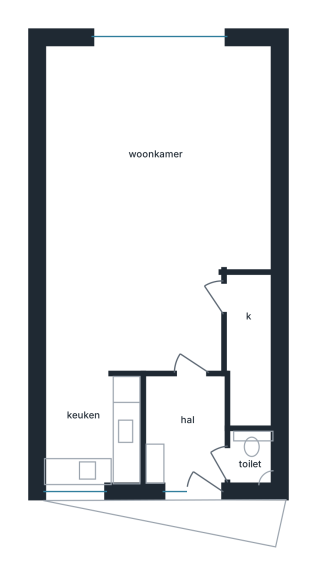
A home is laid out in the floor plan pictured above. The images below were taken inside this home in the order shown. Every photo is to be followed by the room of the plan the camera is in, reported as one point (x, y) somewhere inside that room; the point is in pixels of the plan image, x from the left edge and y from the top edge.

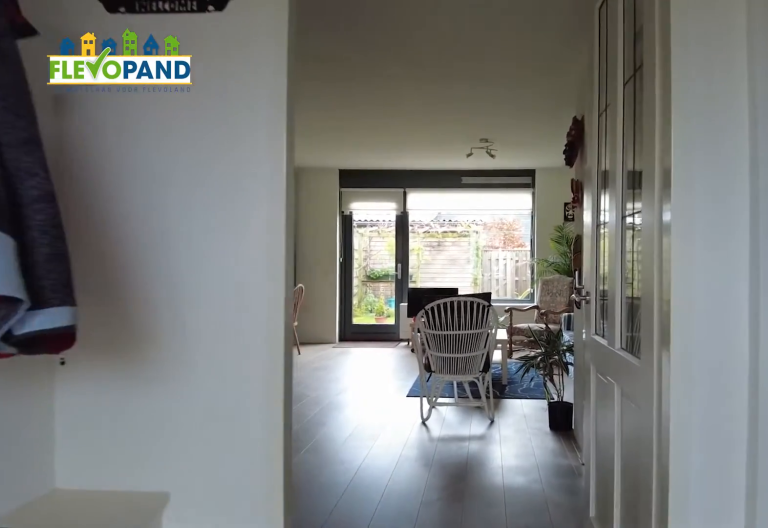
(190, 428)
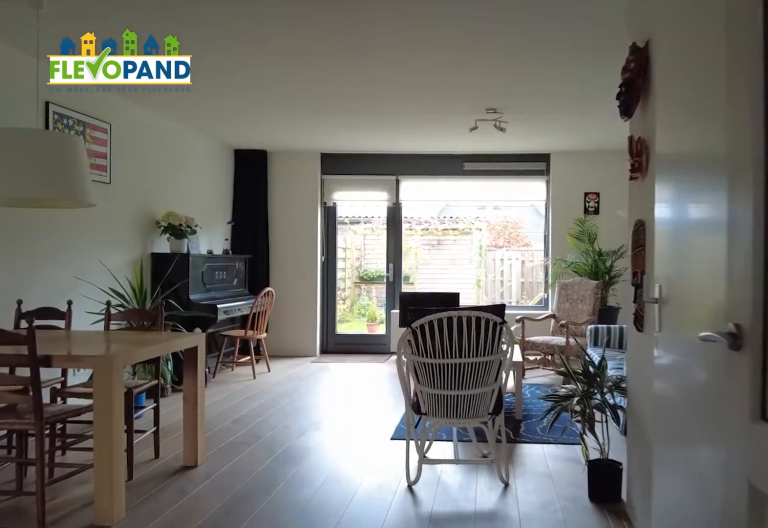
(178, 198)
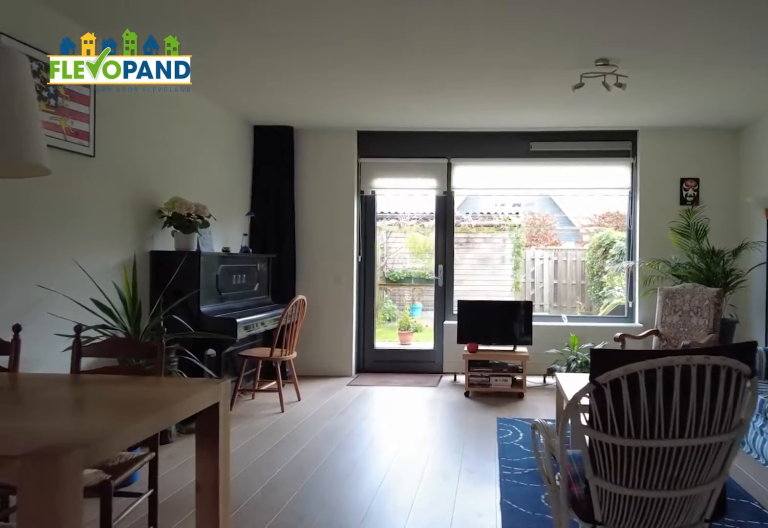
(178, 198)
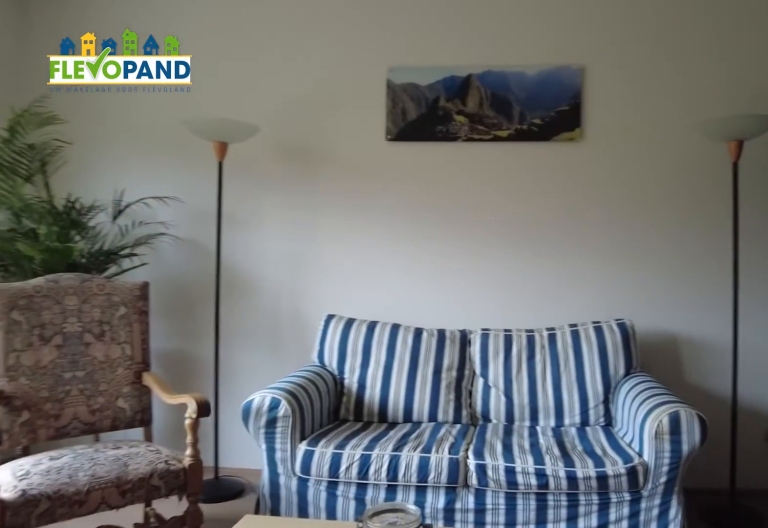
(178, 198)
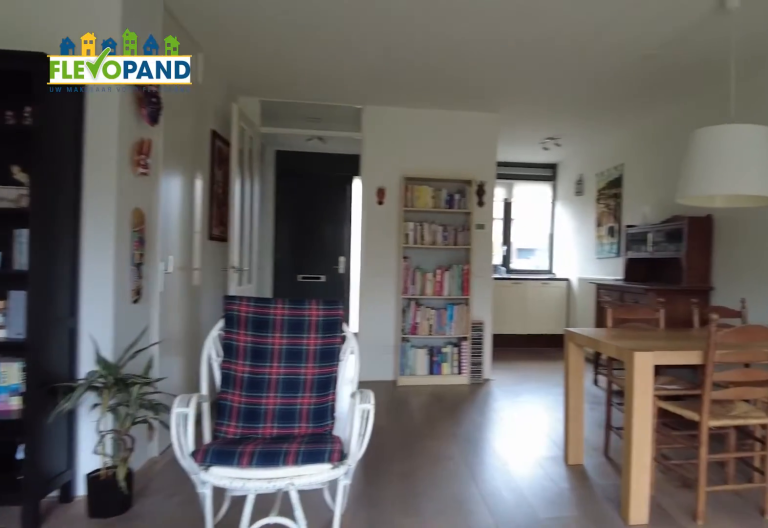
(178, 198)
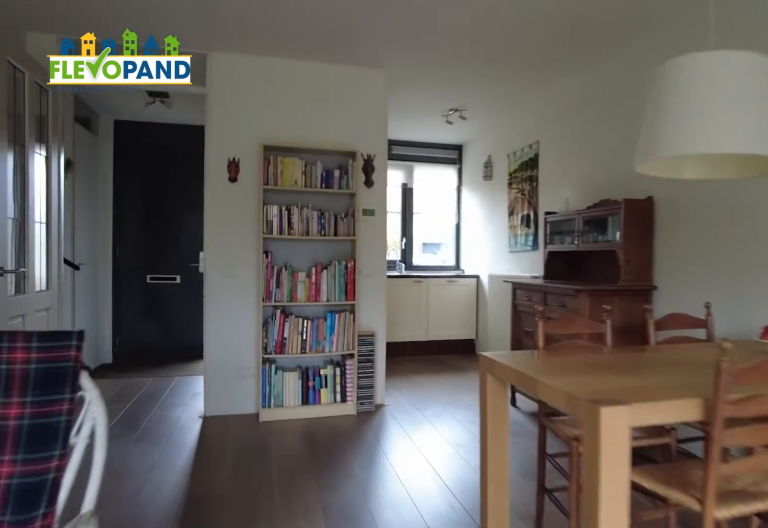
(178, 198)
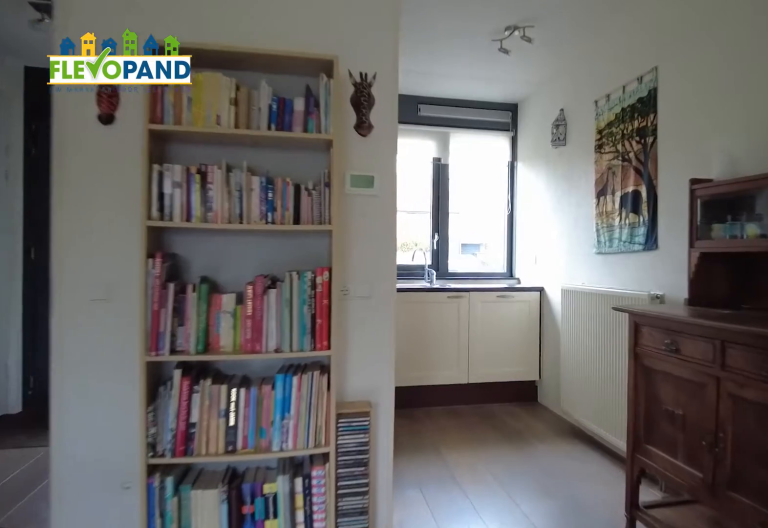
(178, 198)
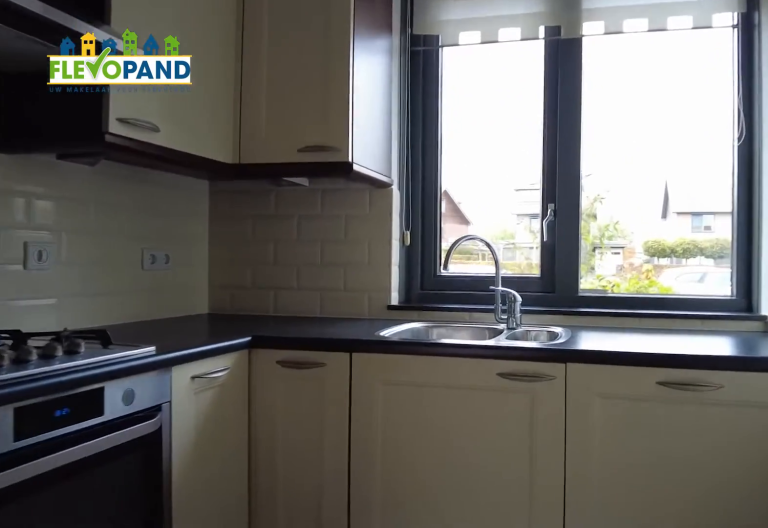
(90, 431)
